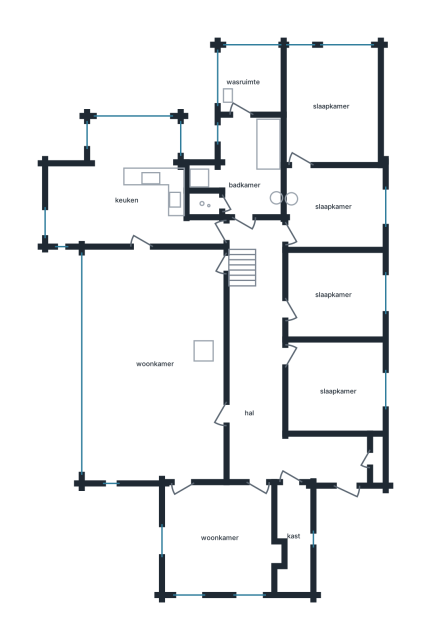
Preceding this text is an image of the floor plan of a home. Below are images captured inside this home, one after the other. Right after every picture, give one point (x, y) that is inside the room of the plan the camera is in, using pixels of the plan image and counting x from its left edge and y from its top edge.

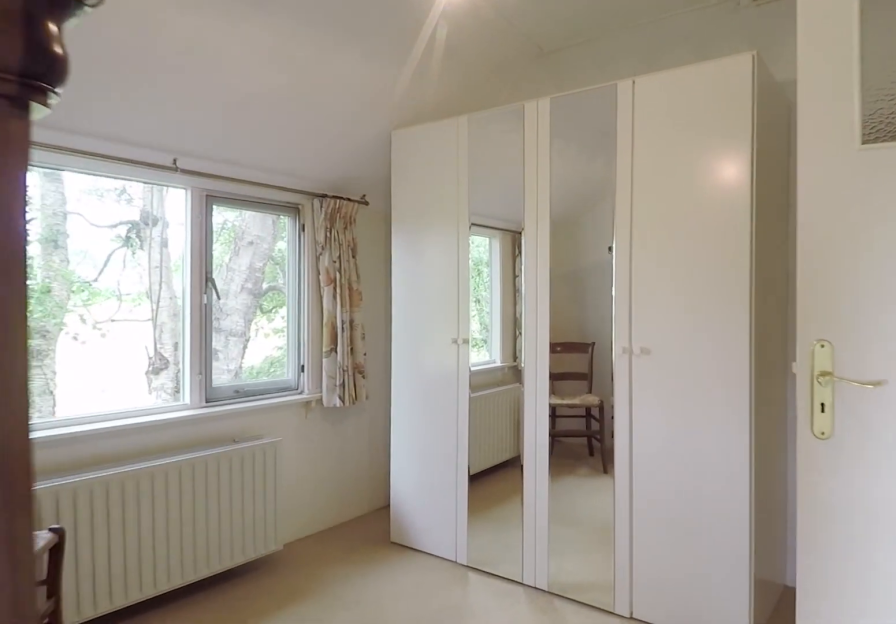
(333, 207)
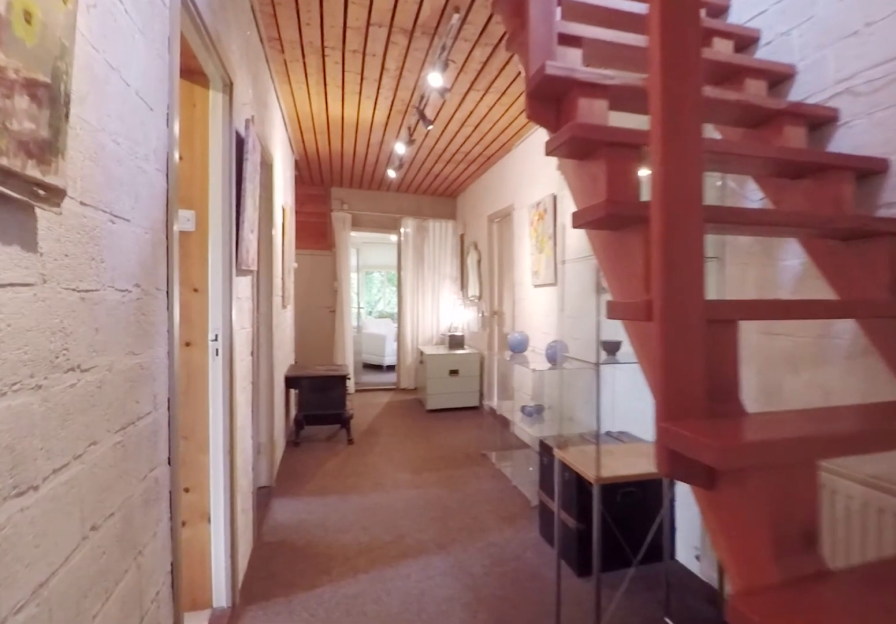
(273, 378)
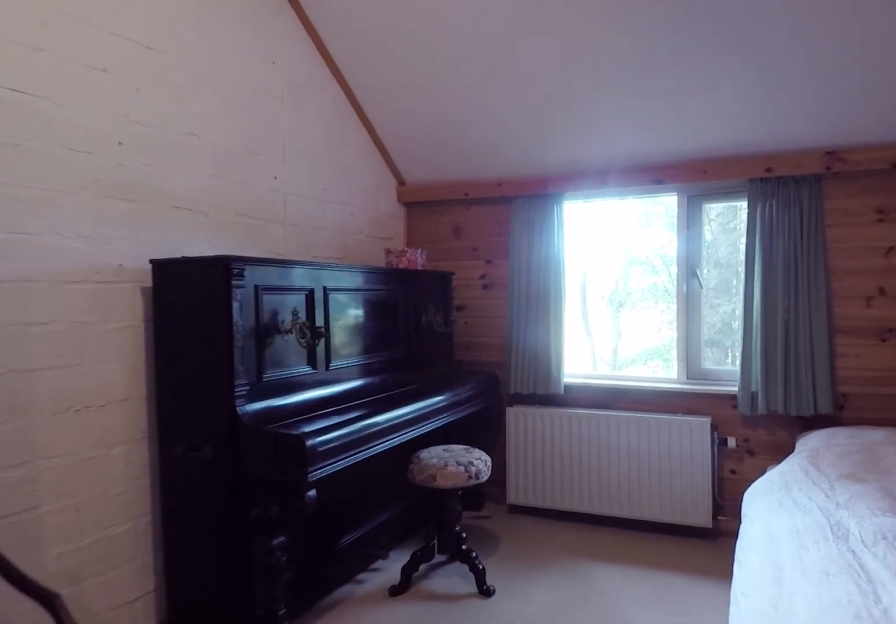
(333, 294)
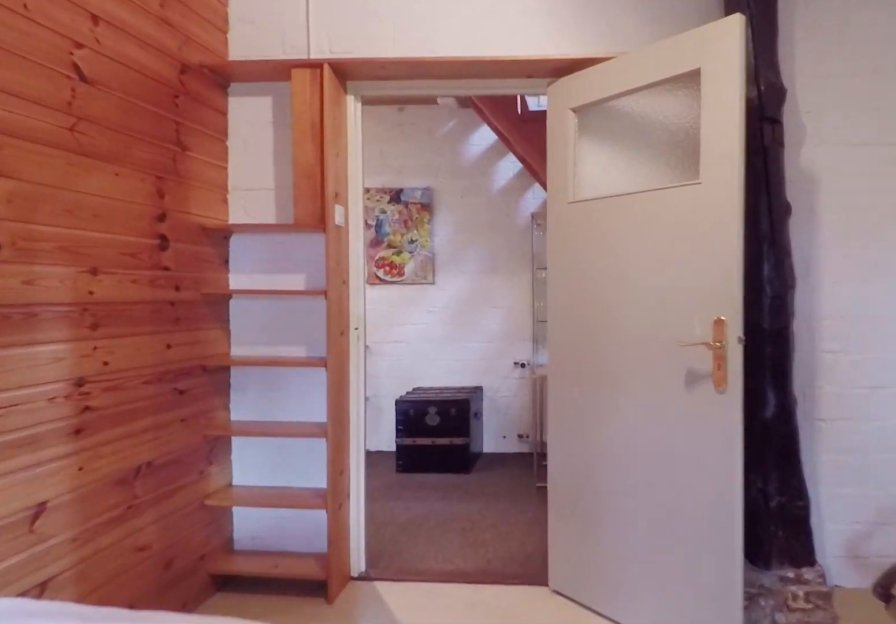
(333, 294)
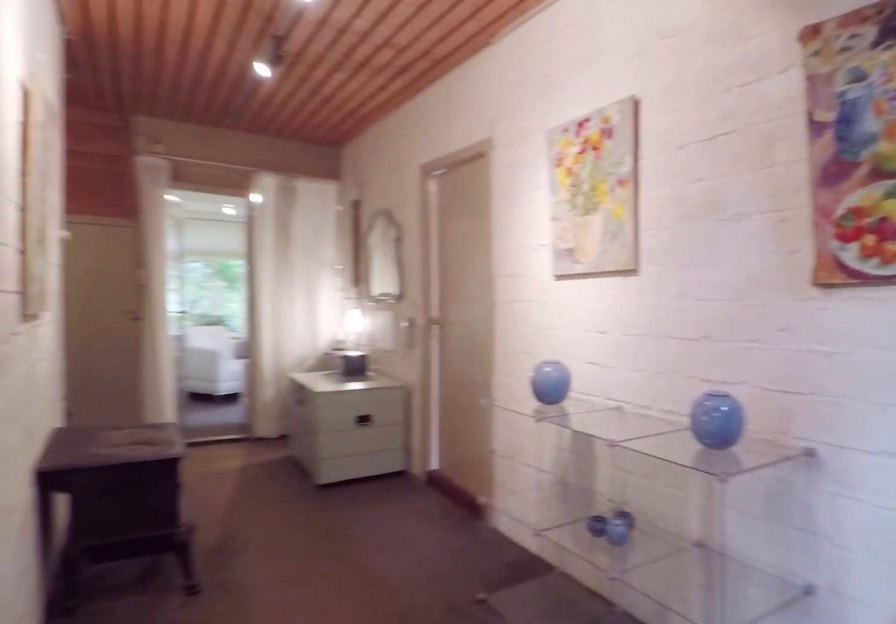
(272, 378)
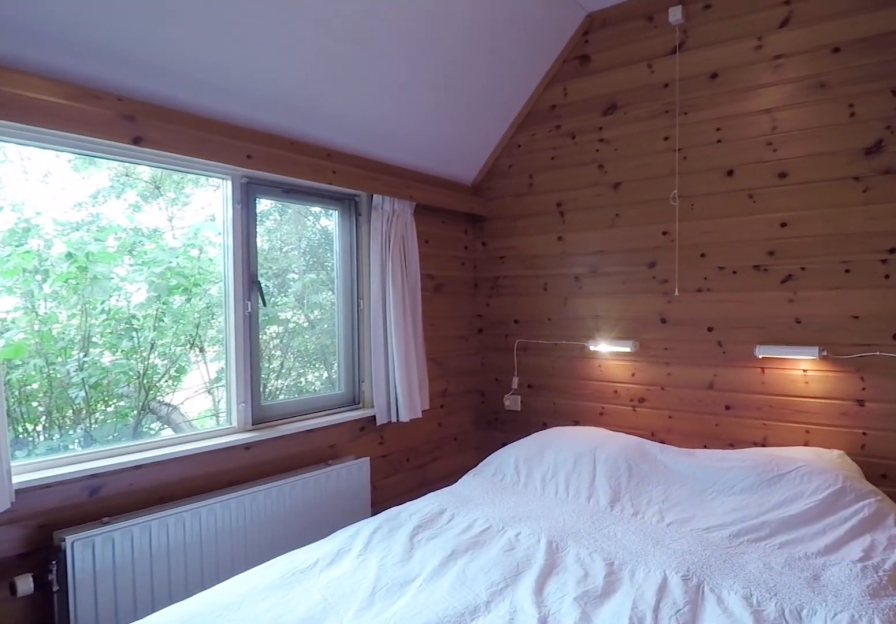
(333, 386)
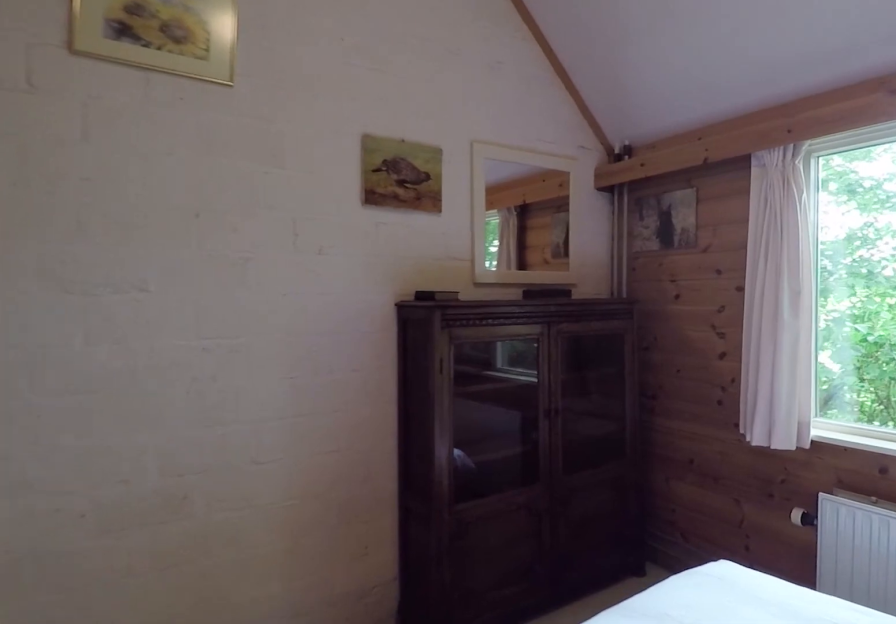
(333, 386)
